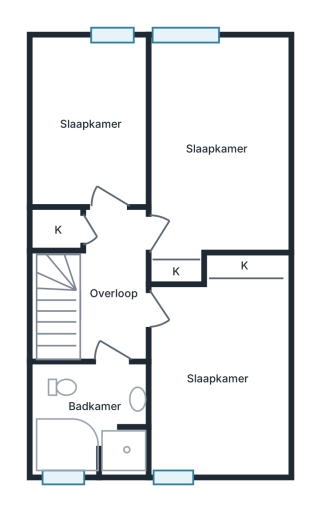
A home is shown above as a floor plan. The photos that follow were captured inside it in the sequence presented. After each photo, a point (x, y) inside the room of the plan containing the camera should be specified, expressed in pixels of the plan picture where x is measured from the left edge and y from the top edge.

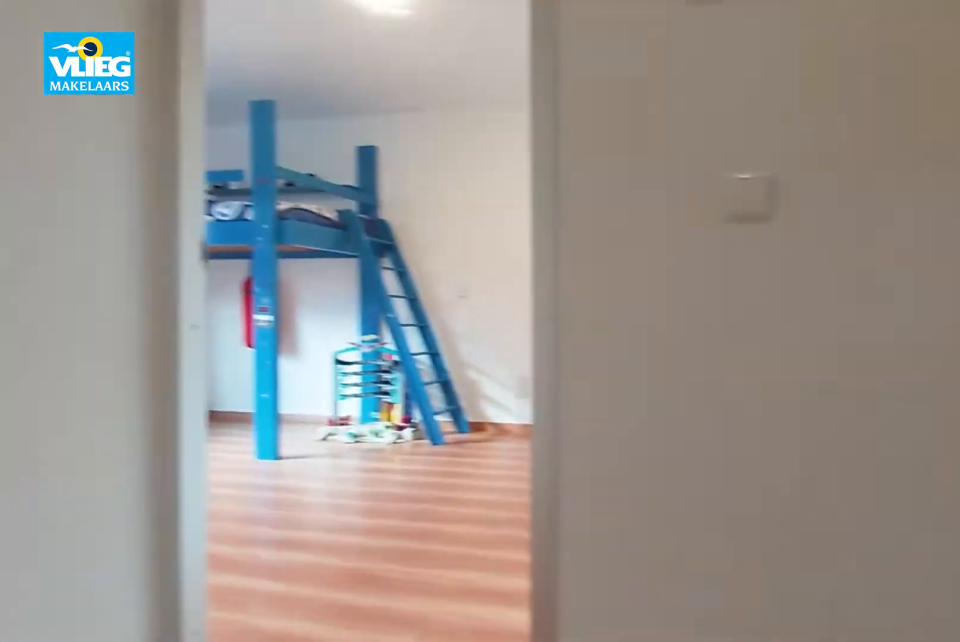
(112, 285)
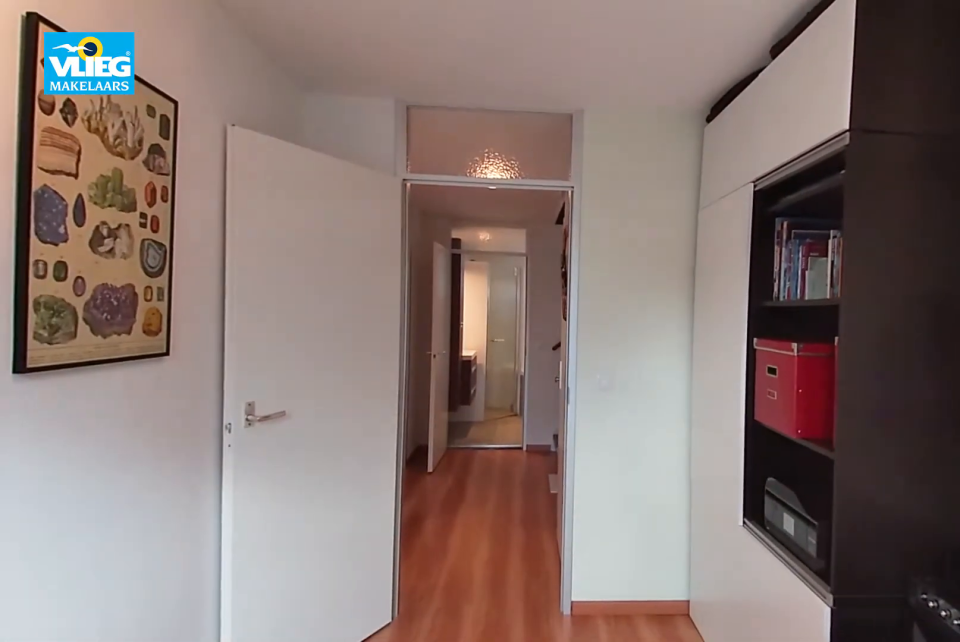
(82, 125)
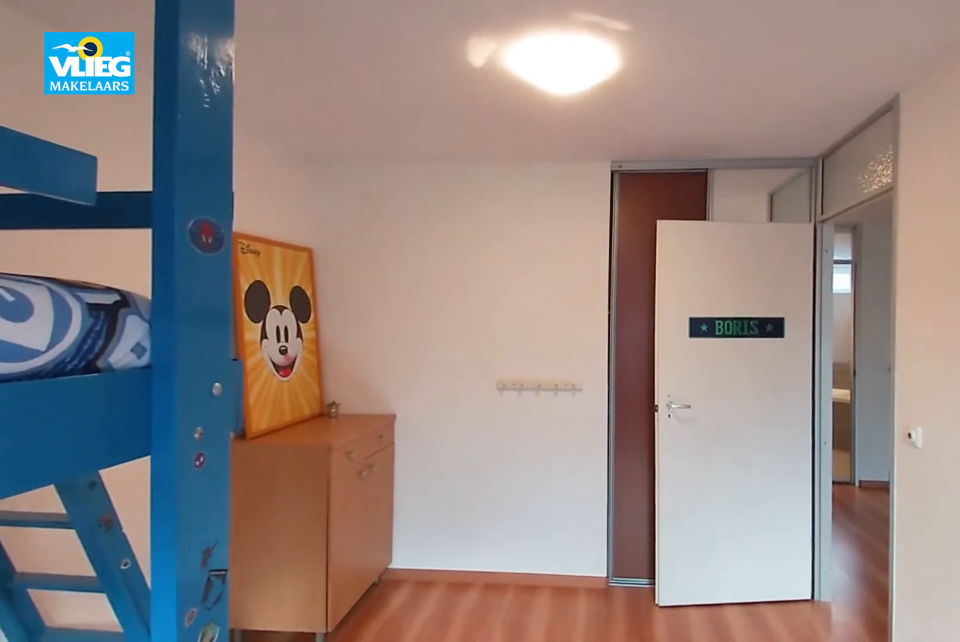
(236, 60)
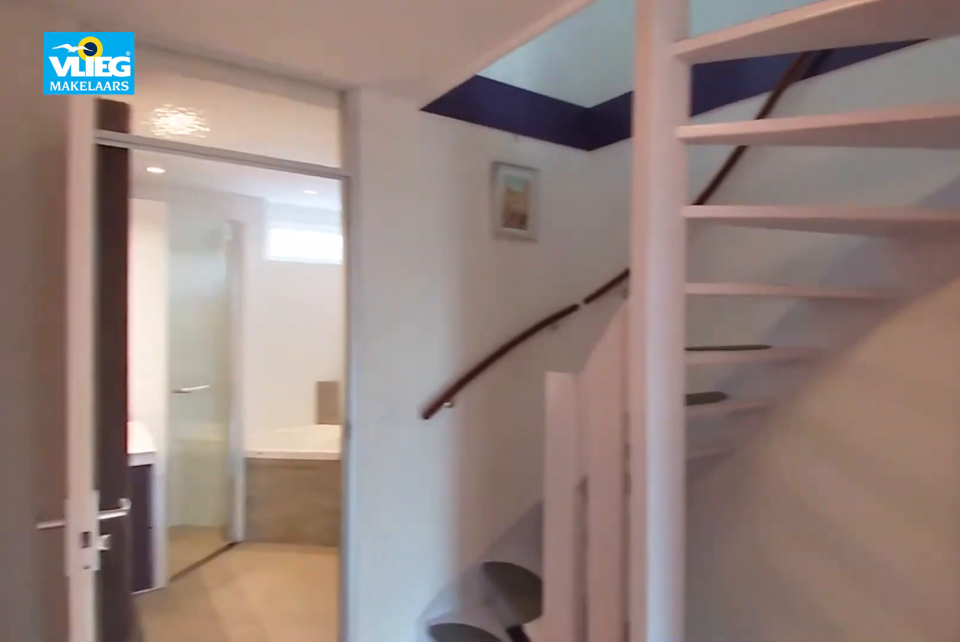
(112, 285)
